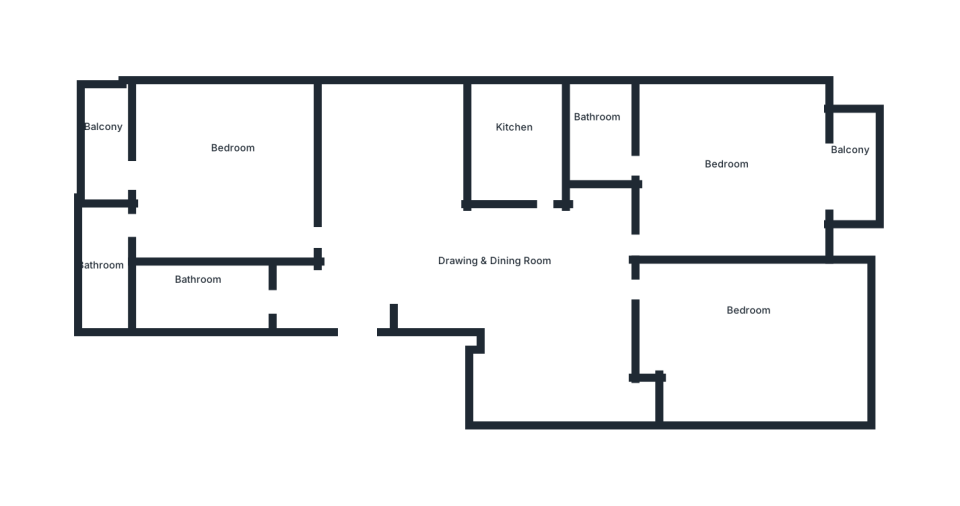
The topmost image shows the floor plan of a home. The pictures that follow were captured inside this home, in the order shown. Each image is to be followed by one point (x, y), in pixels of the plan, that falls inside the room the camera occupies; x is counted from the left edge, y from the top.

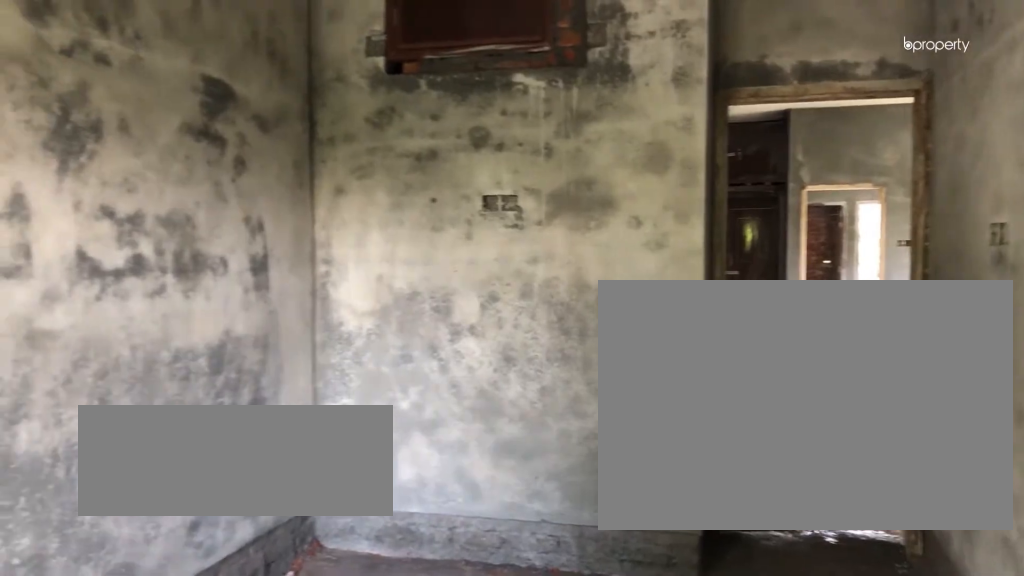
(740, 312)
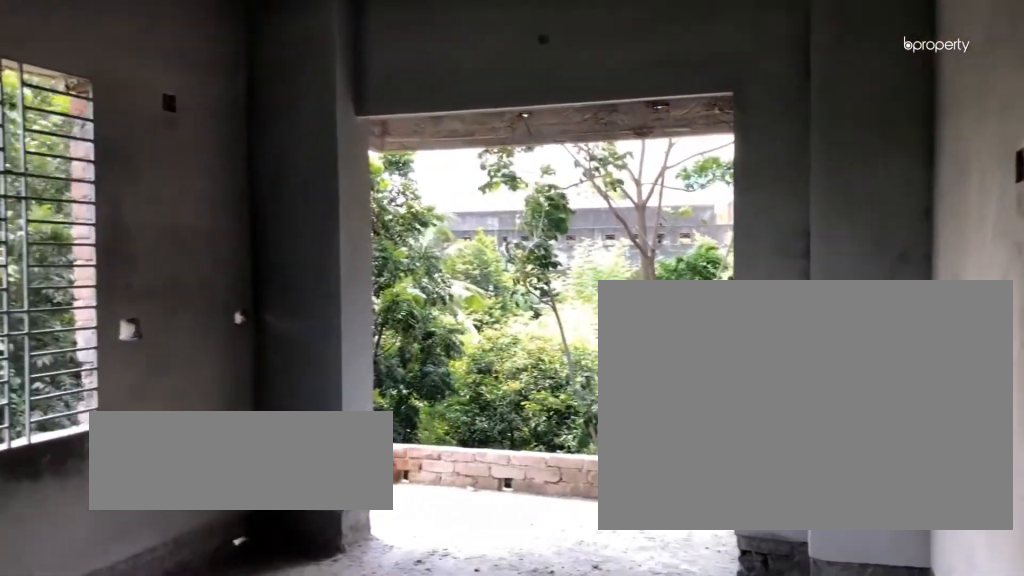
(723, 167)
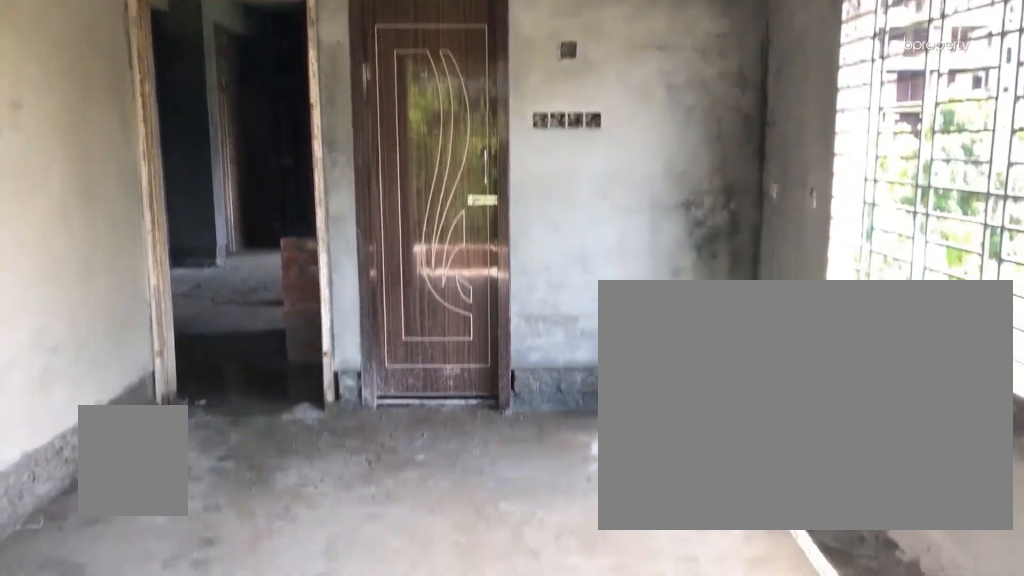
(724, 167)
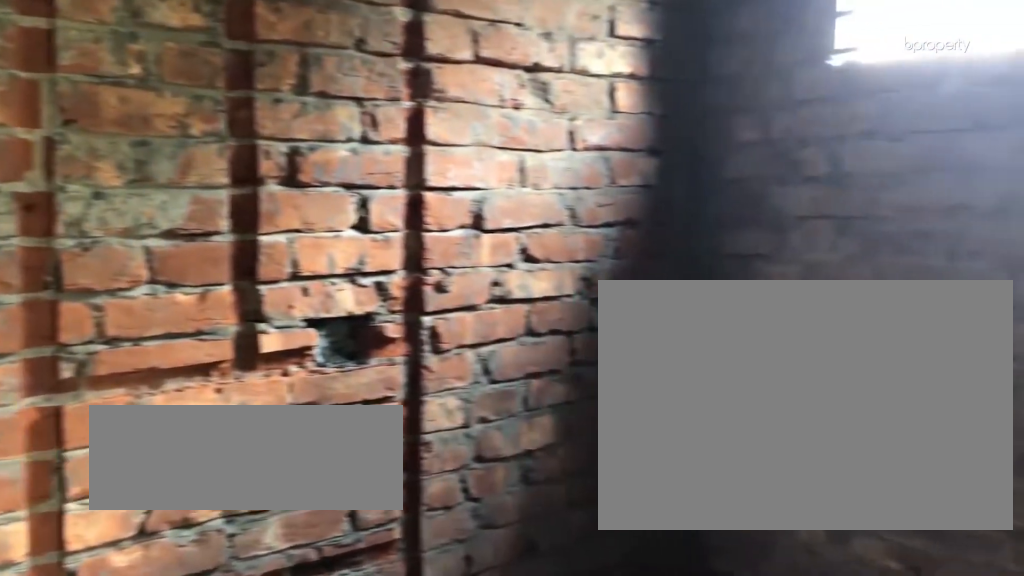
(597, 129)
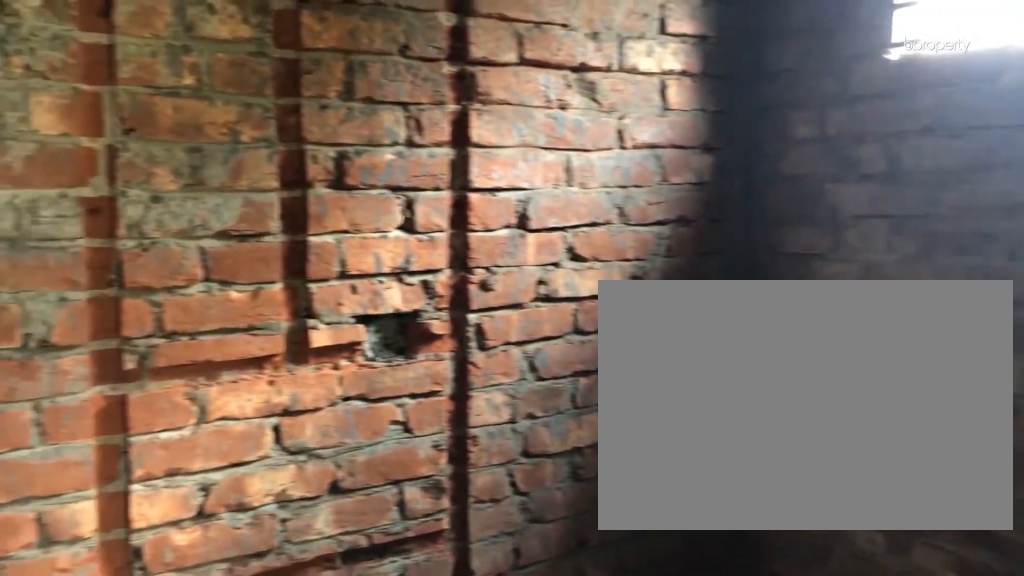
(597, 129)
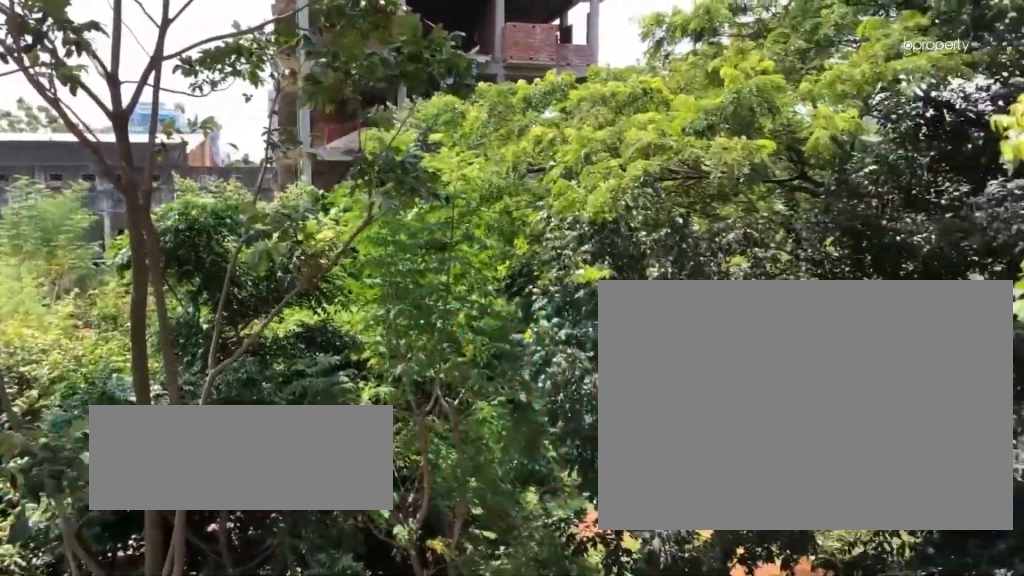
(844, 156)
